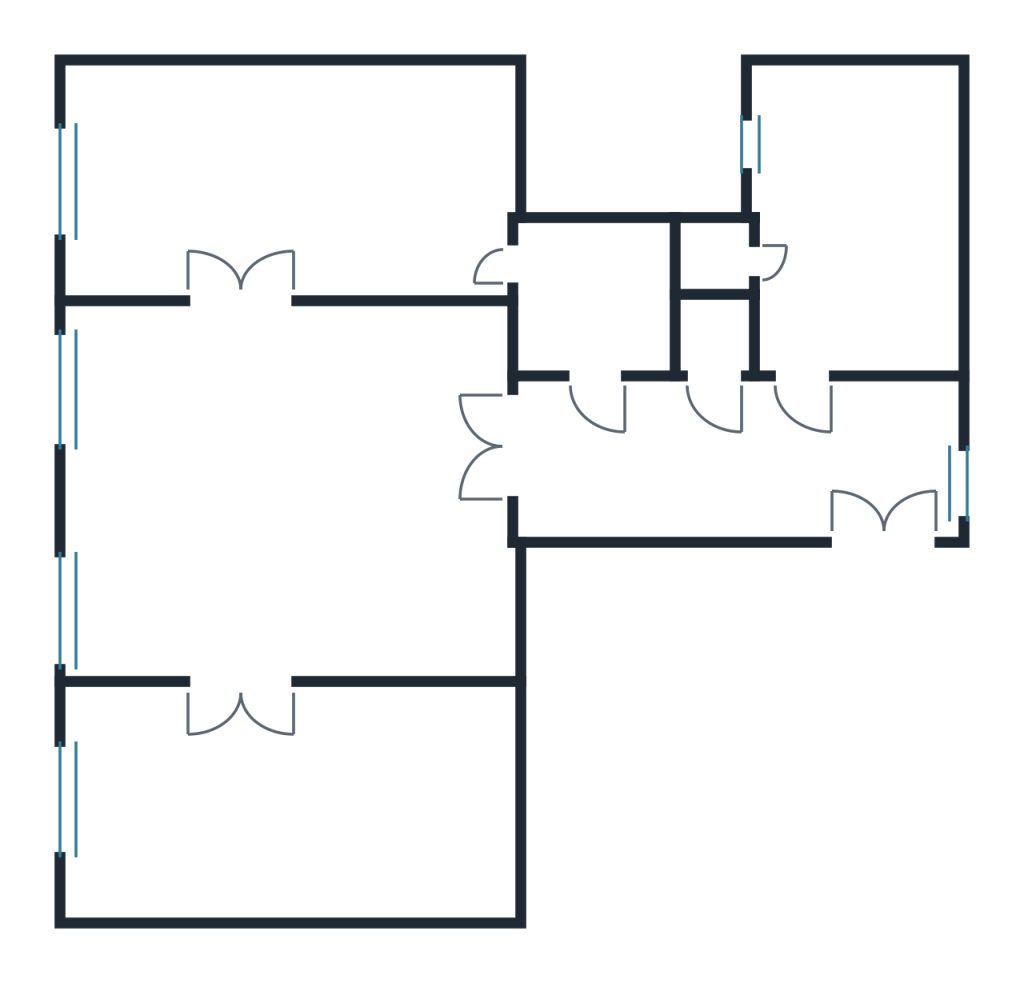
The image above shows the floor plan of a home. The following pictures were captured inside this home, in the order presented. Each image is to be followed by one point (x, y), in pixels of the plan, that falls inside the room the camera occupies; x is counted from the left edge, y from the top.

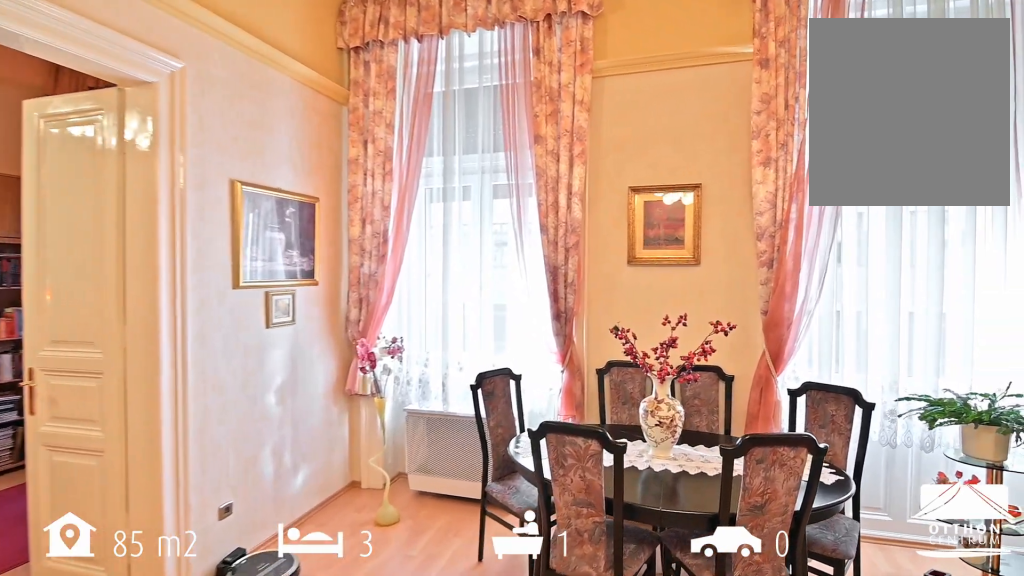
(296, 518)
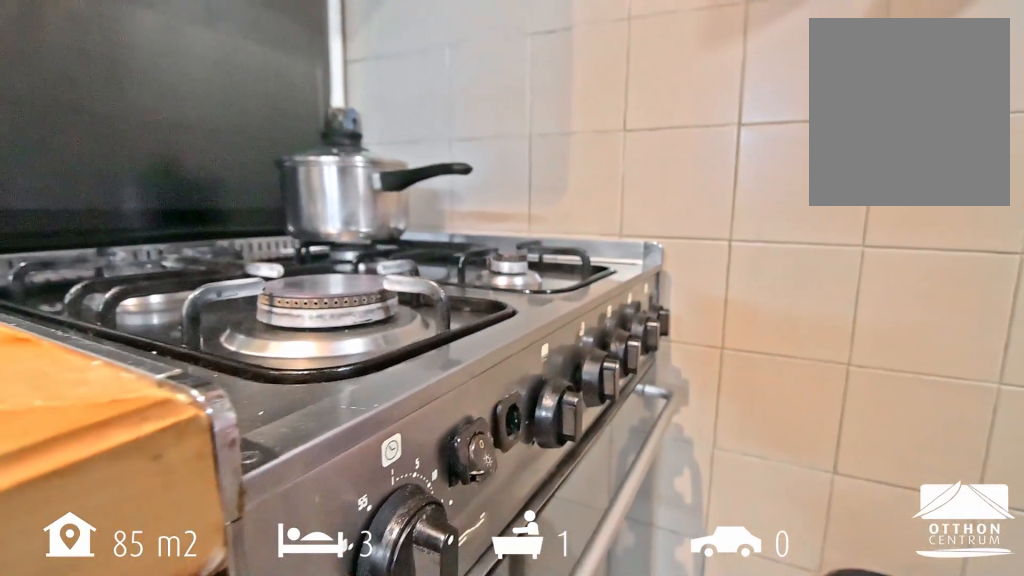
(872, 206)
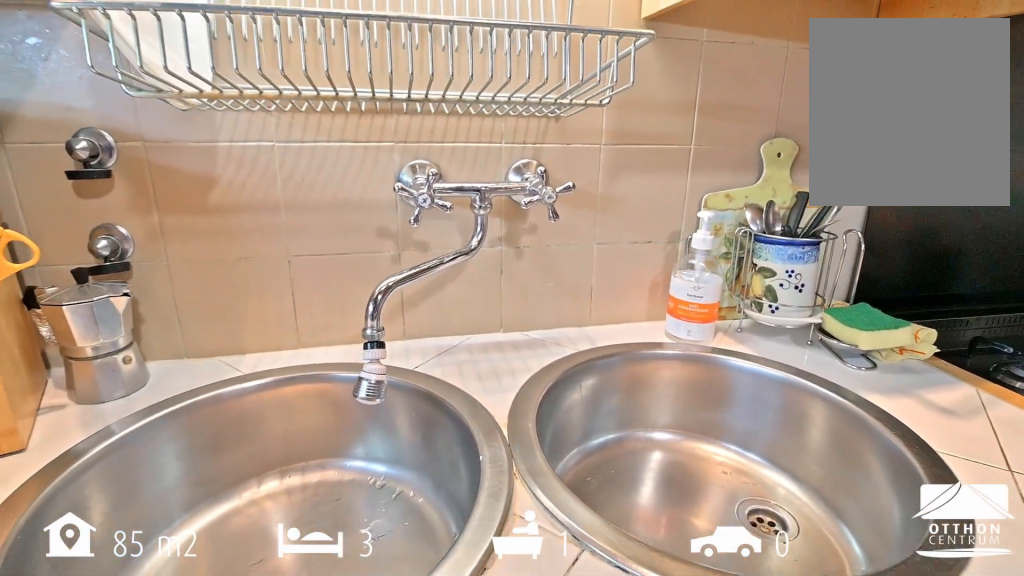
(871, 206)
